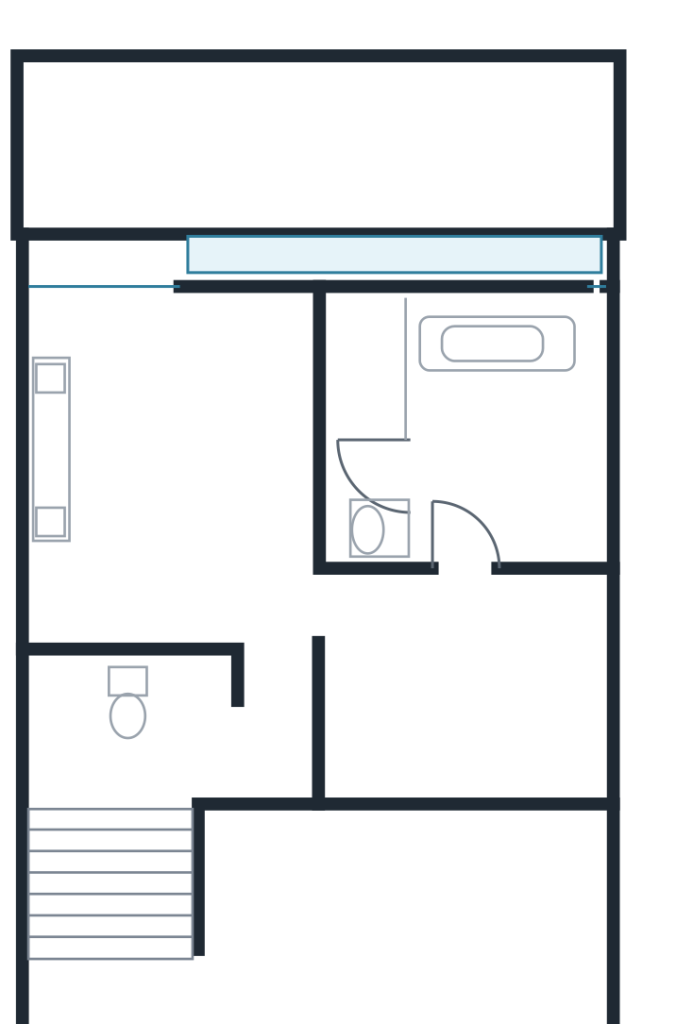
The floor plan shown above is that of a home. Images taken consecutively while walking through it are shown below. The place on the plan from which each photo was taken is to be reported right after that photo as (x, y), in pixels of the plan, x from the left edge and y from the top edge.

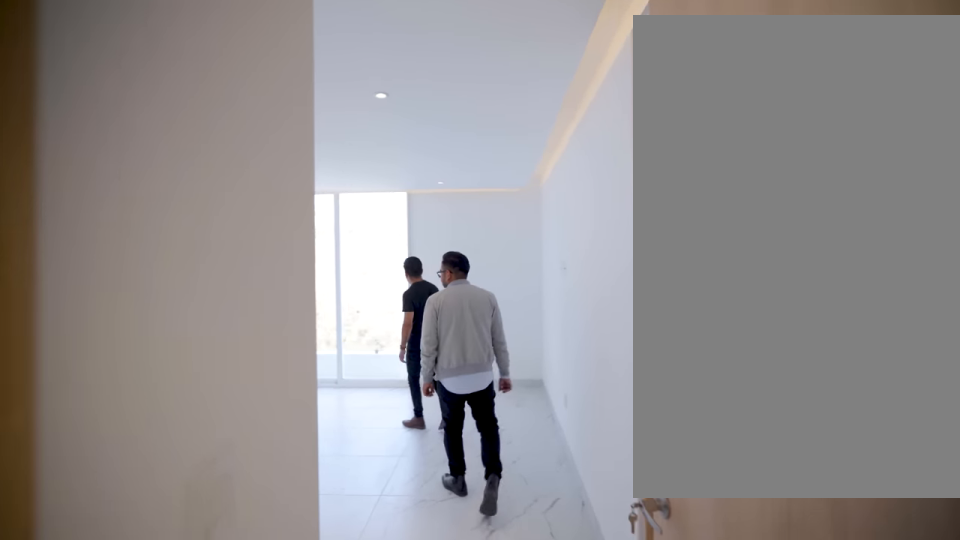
(224, 771)
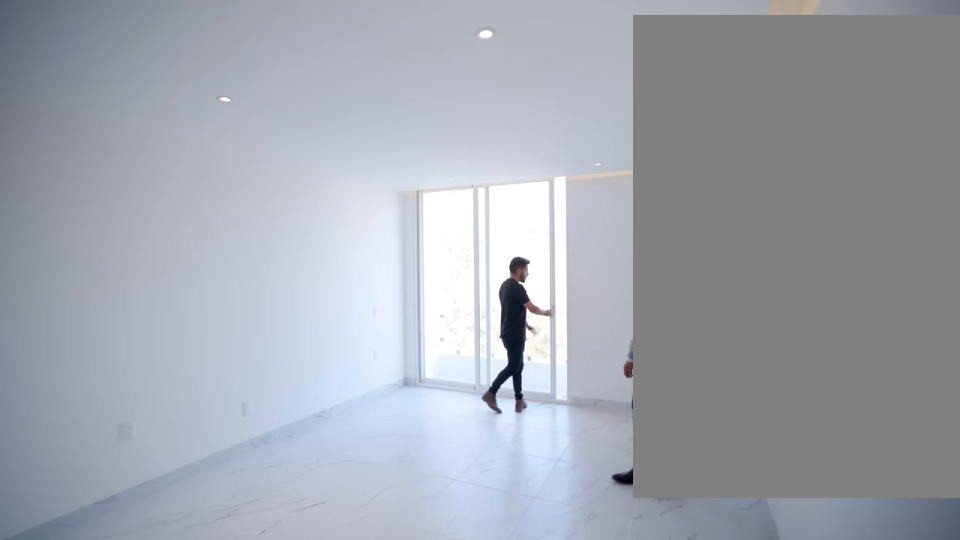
(287, 768)
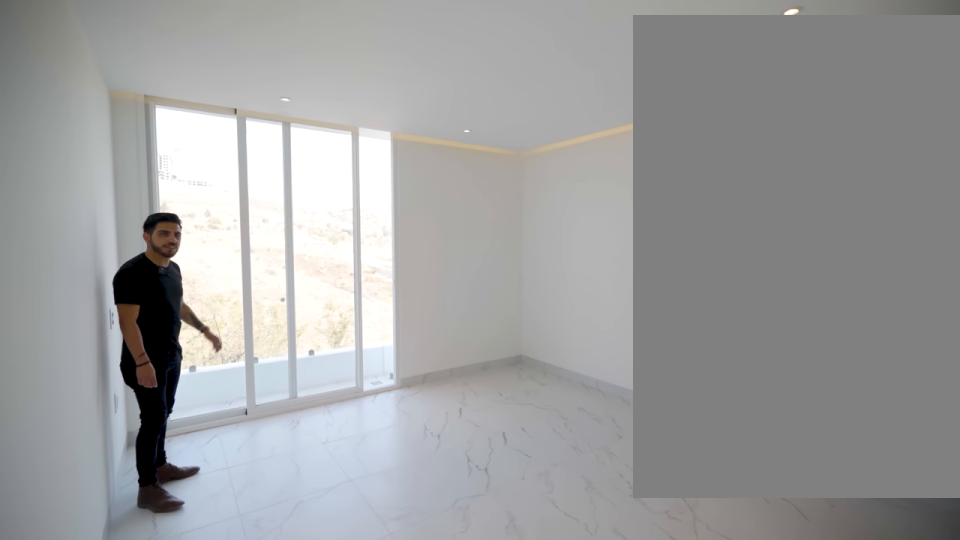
(104, 610)
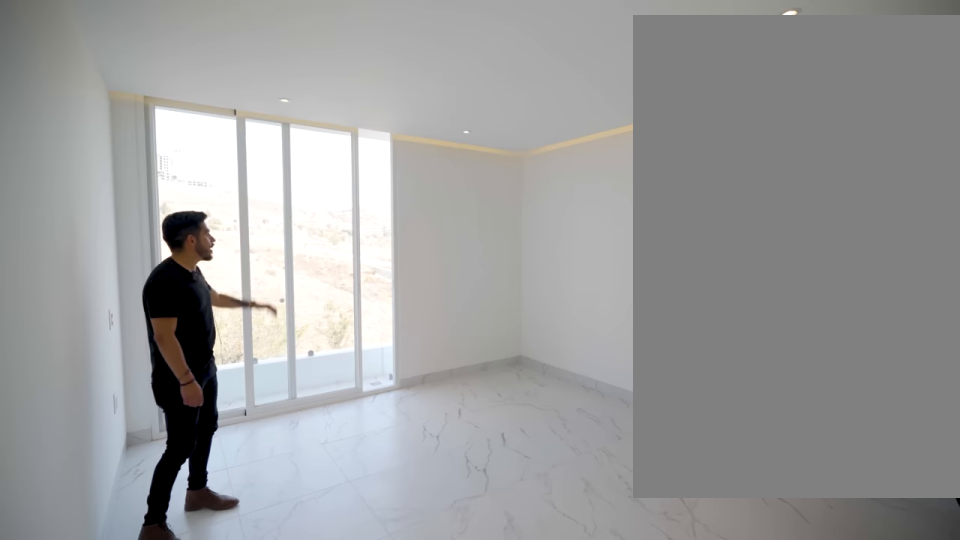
(104, 610)
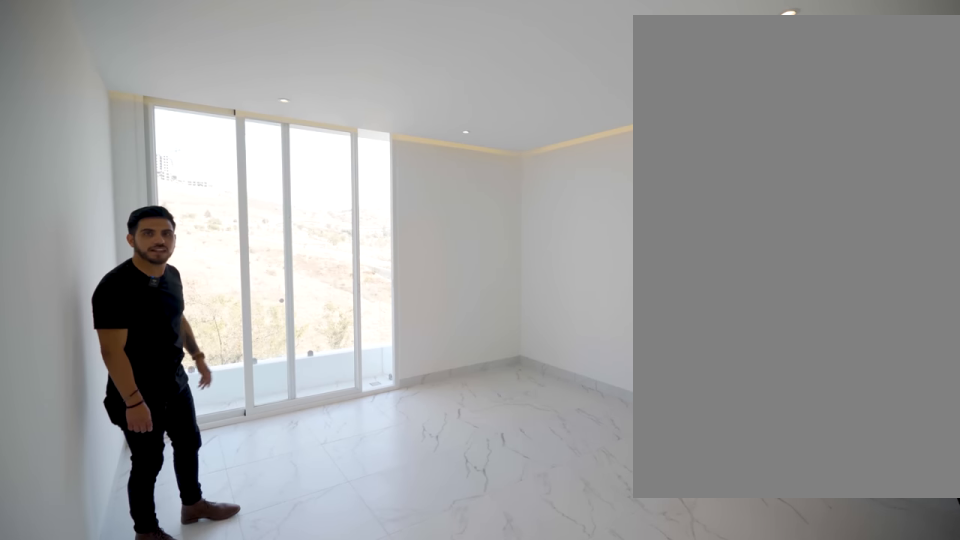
(104, 610)
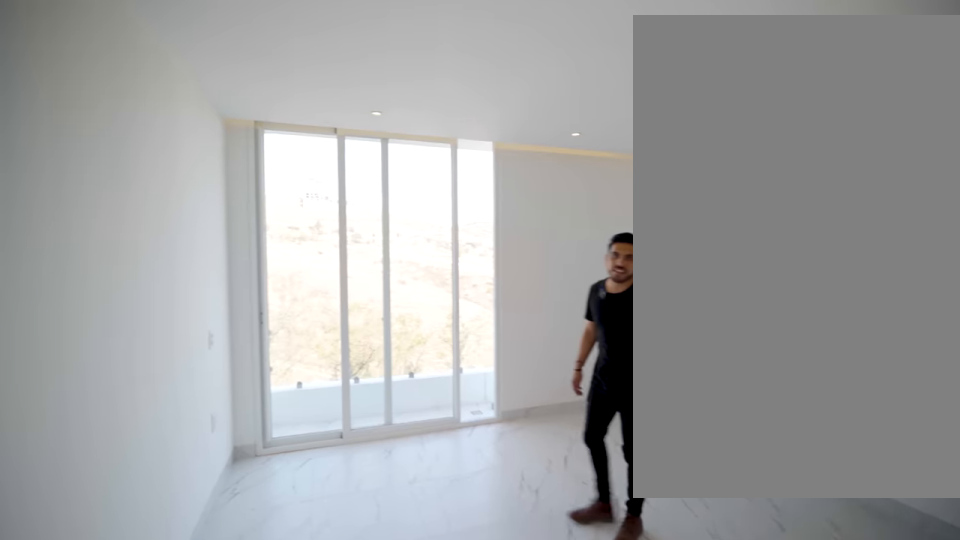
(102, 611)
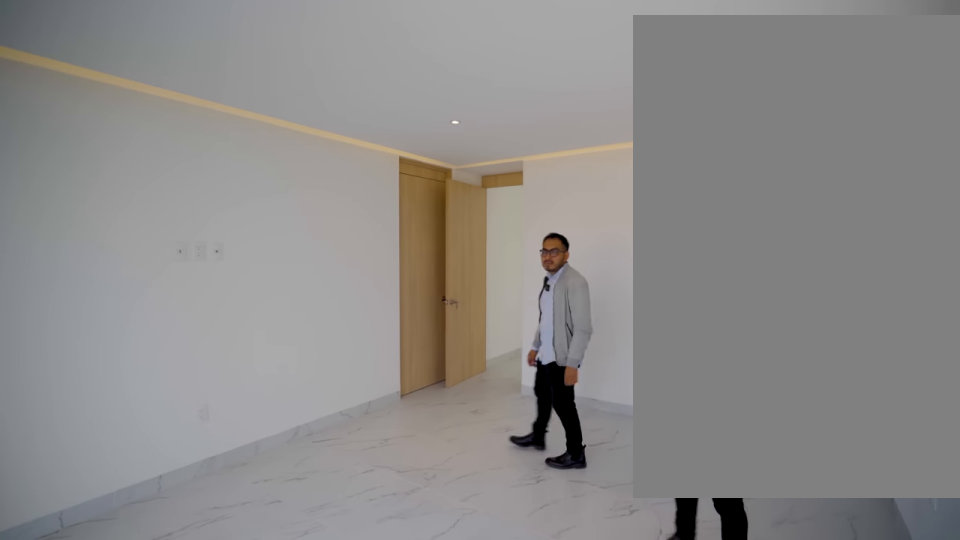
(94, 410)
